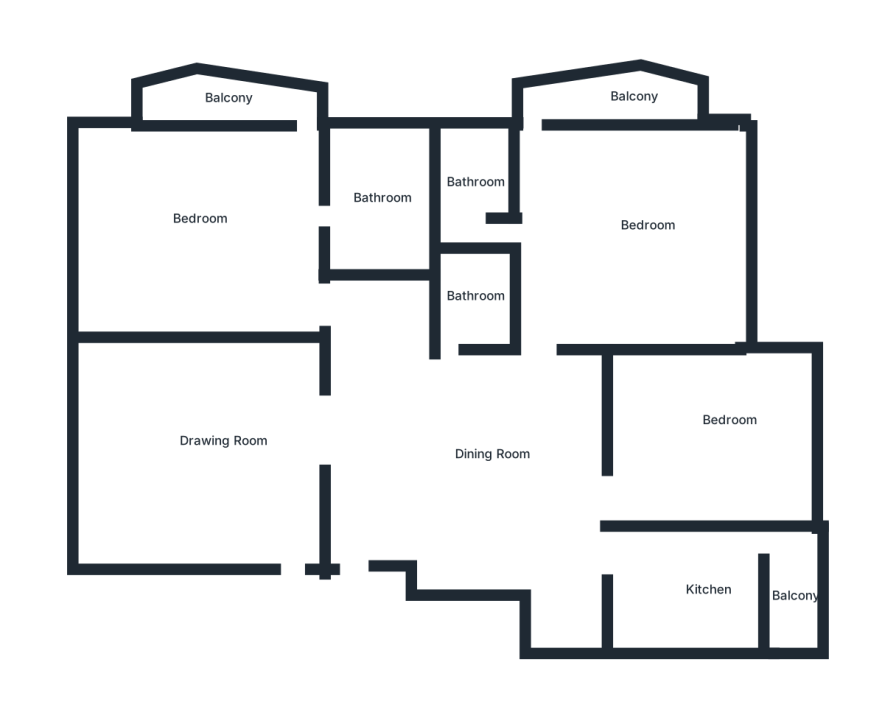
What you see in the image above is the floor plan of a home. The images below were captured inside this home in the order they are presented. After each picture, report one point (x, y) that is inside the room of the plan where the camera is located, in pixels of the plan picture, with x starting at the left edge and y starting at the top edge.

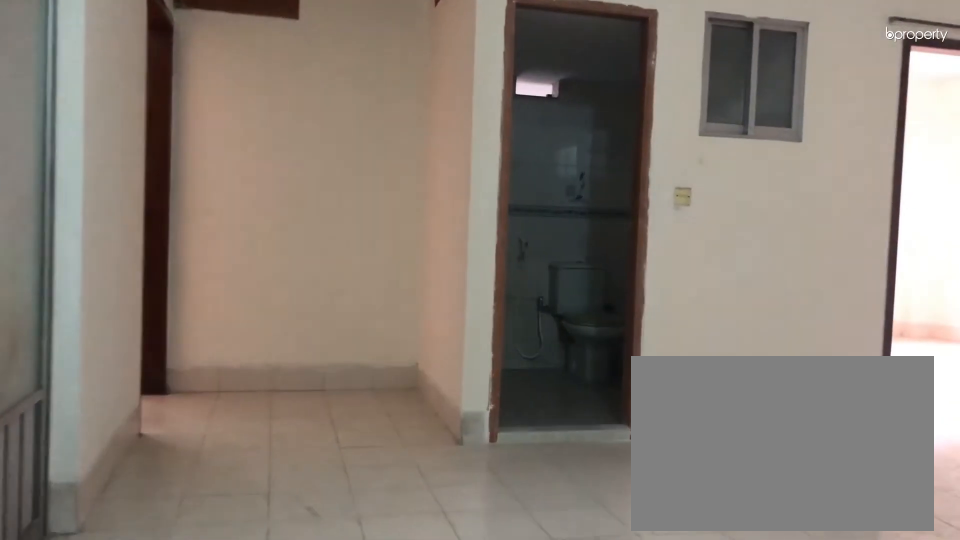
(371, 544)
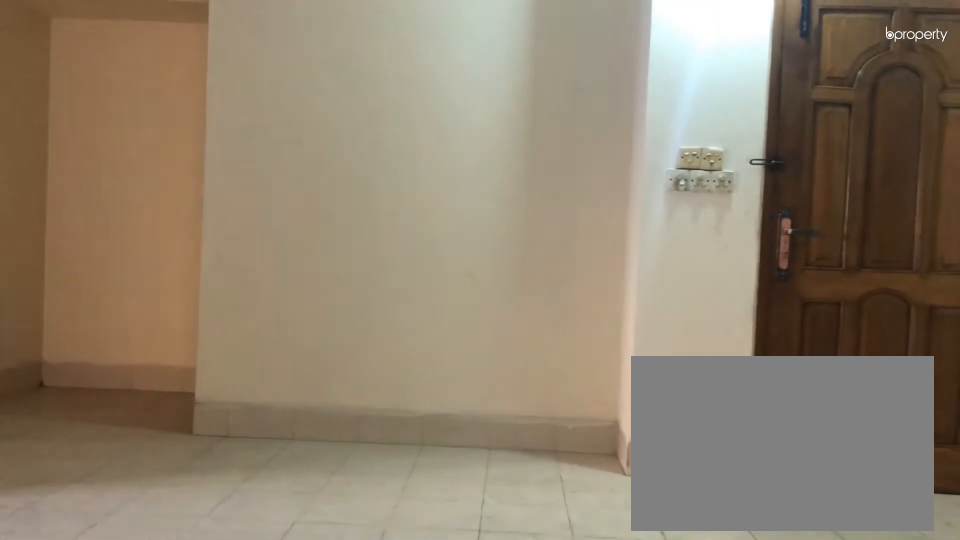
(484, 443)
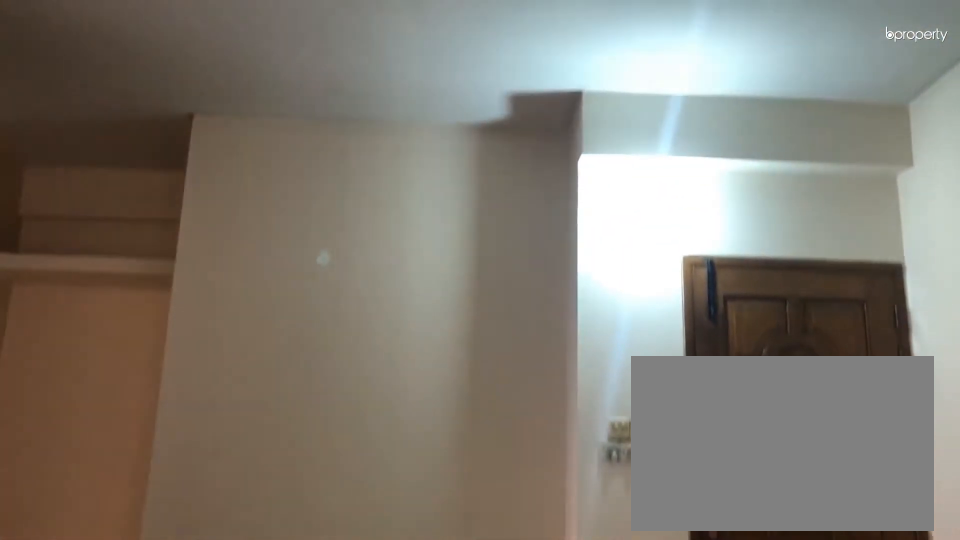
(484, 443)
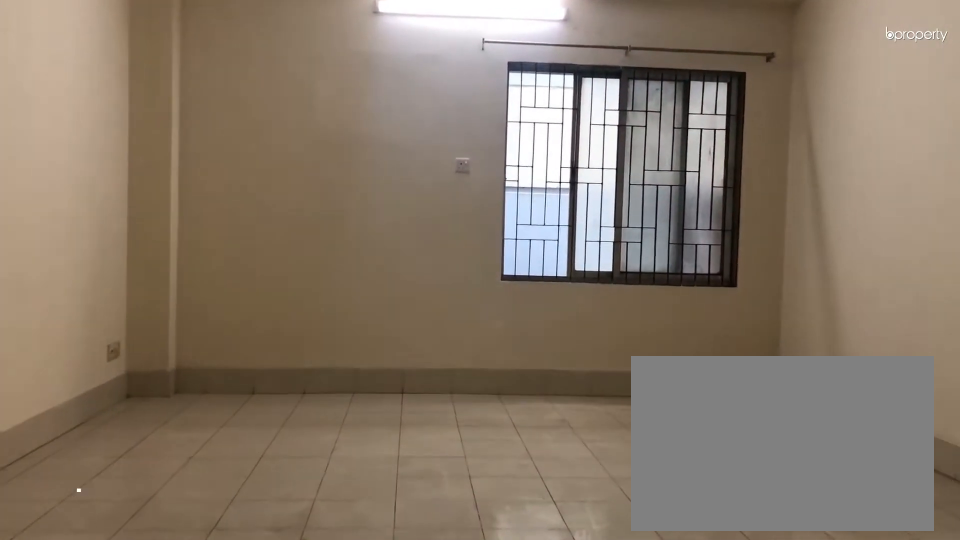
(282, 444)
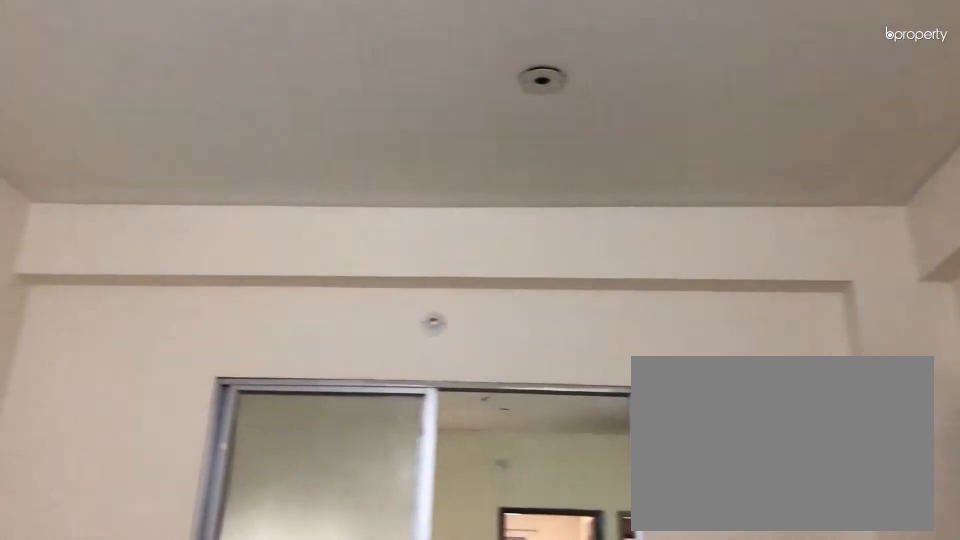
(181, 450)
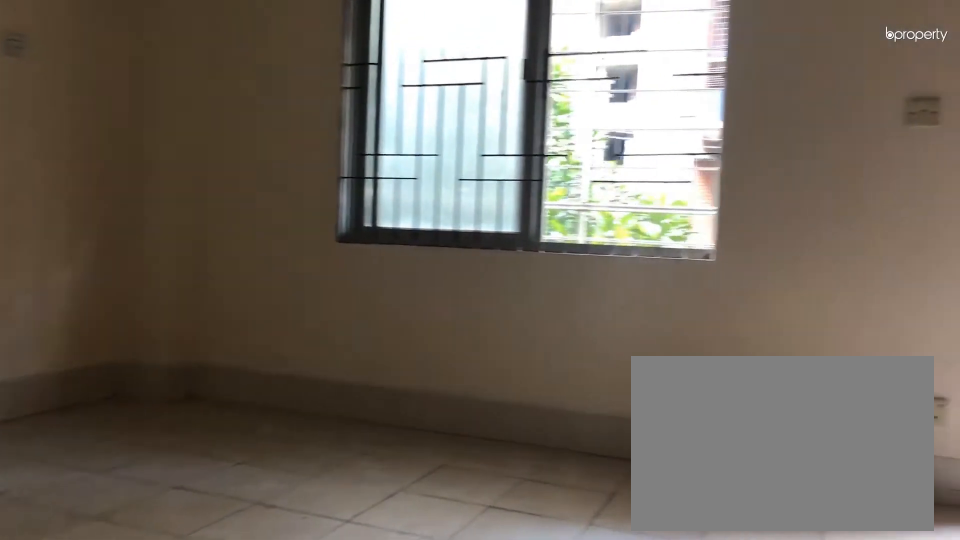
(216, 244)
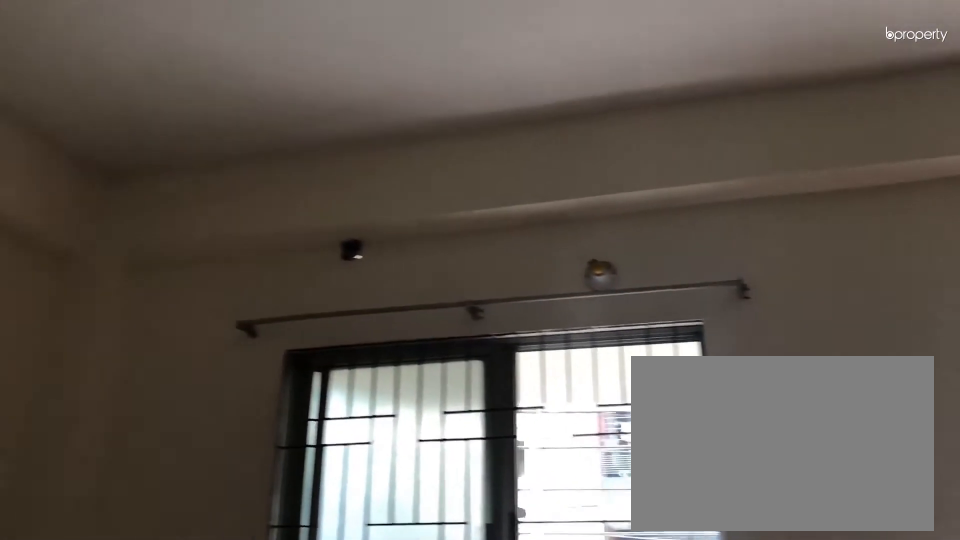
(198, 212)
